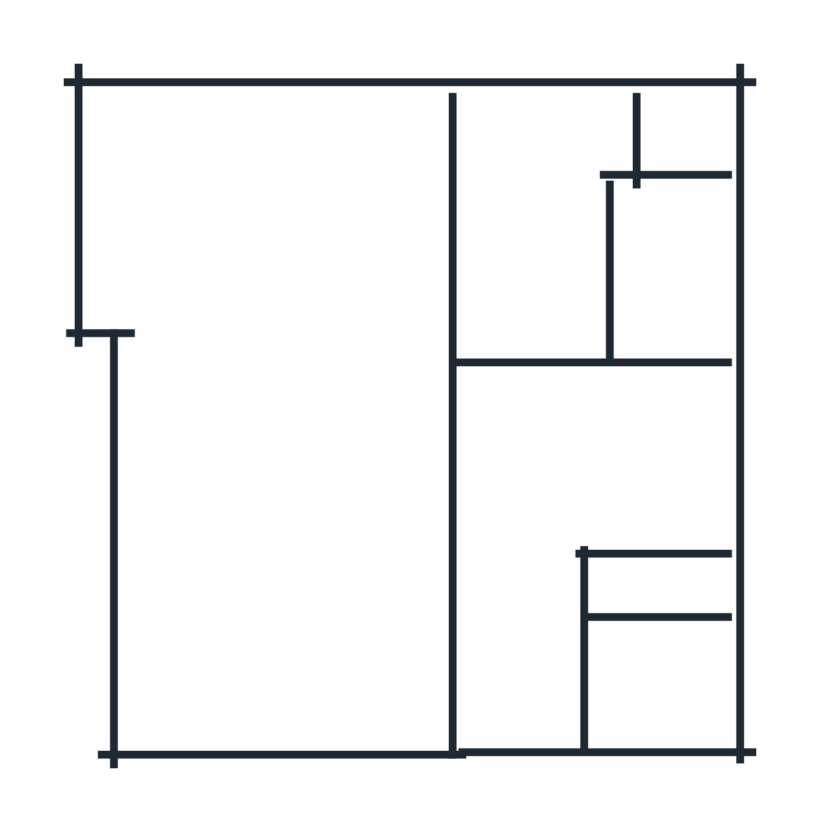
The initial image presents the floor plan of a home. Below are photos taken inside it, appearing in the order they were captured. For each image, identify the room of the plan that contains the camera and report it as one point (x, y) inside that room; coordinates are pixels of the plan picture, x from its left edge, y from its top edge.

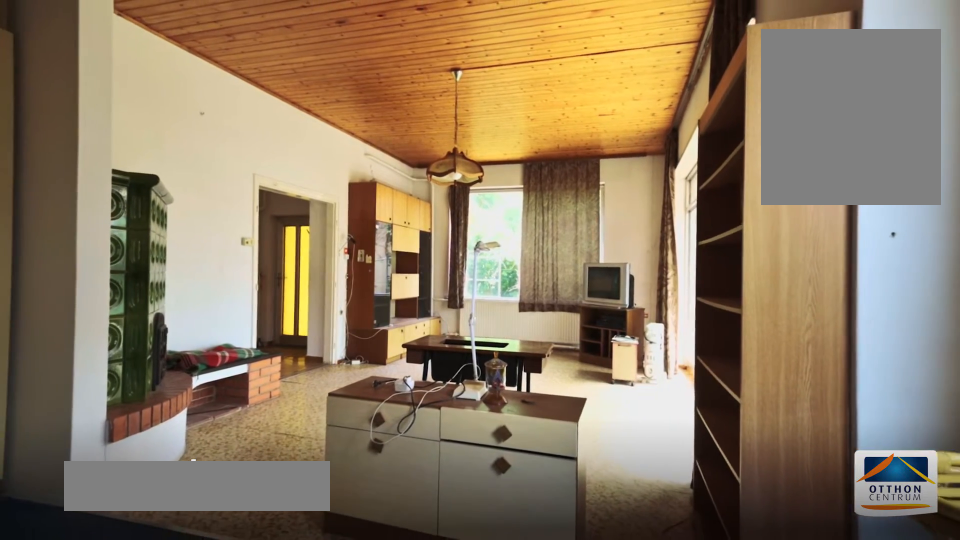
(258, 538)
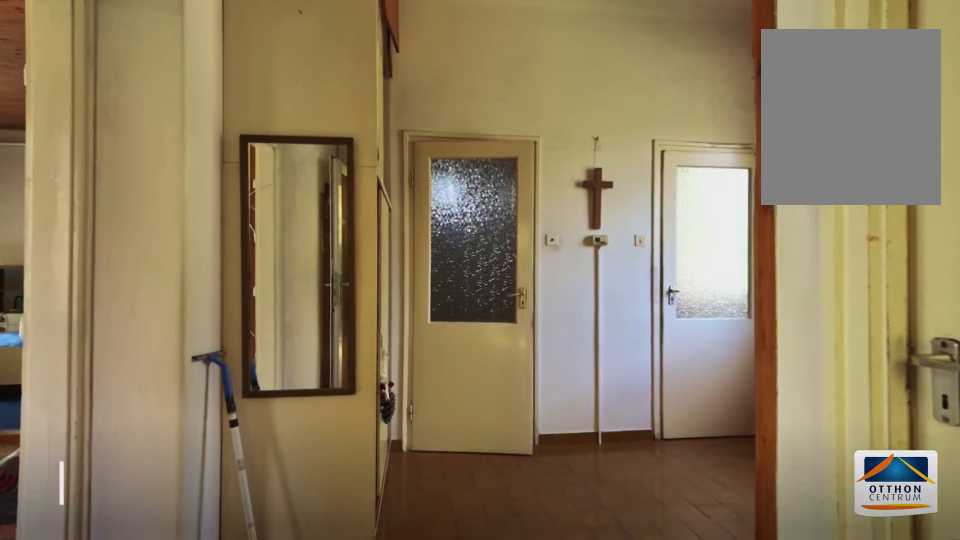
(529, 484)
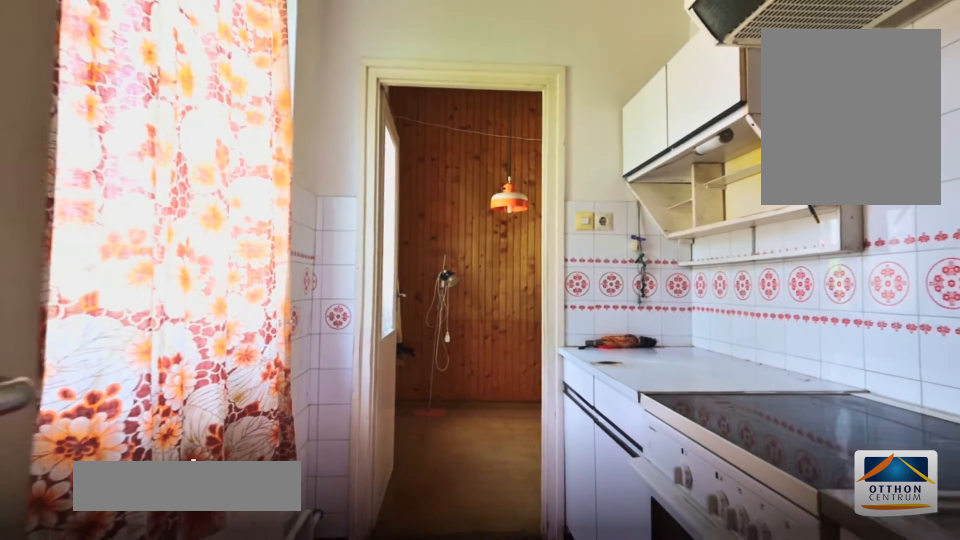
(665, 272)
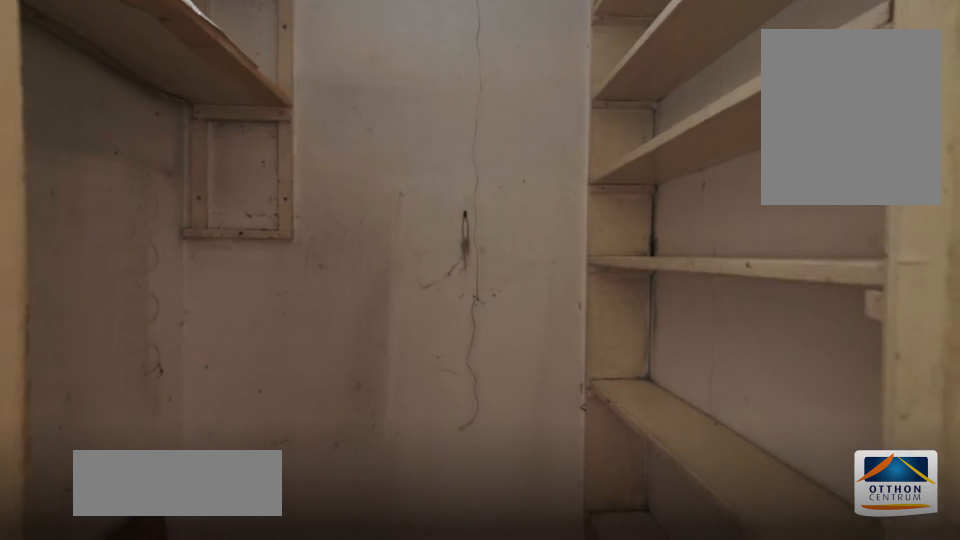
(687, 136)
